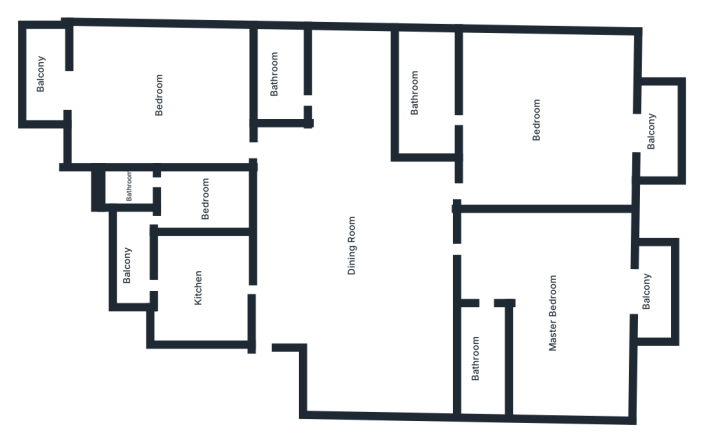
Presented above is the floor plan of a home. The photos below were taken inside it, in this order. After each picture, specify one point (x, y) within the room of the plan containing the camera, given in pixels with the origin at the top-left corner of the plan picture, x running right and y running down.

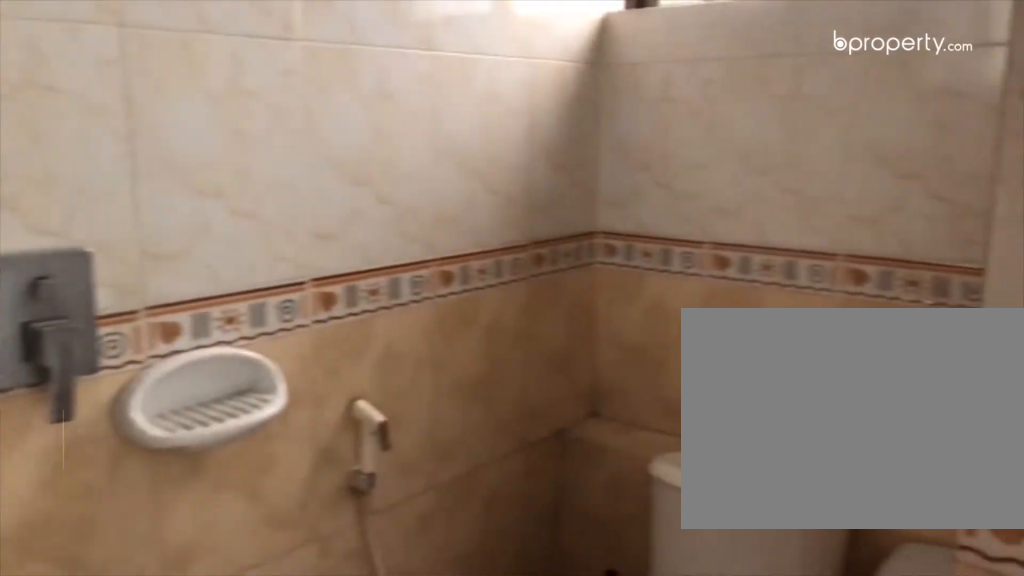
(277, 90)
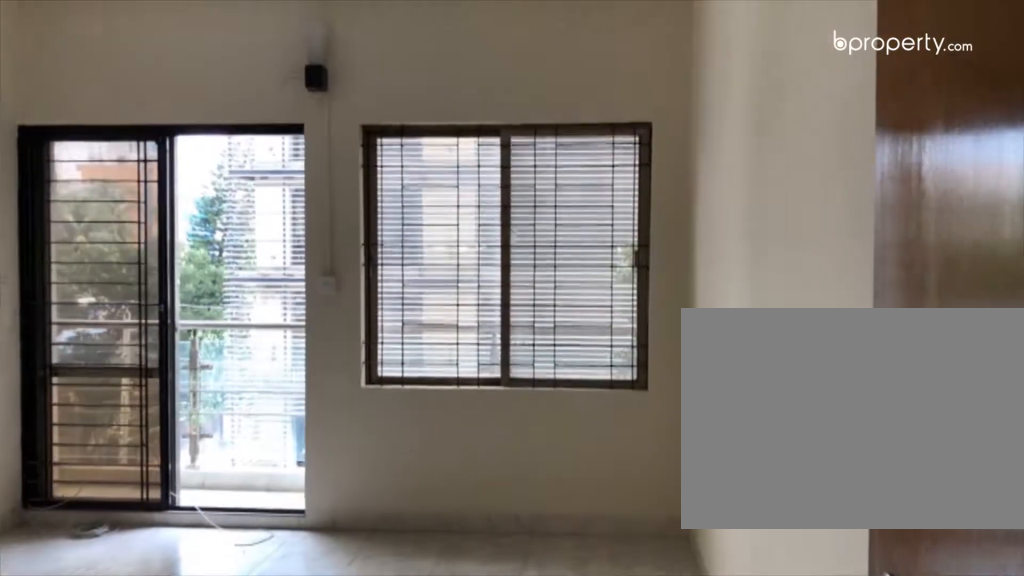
(468, 189)
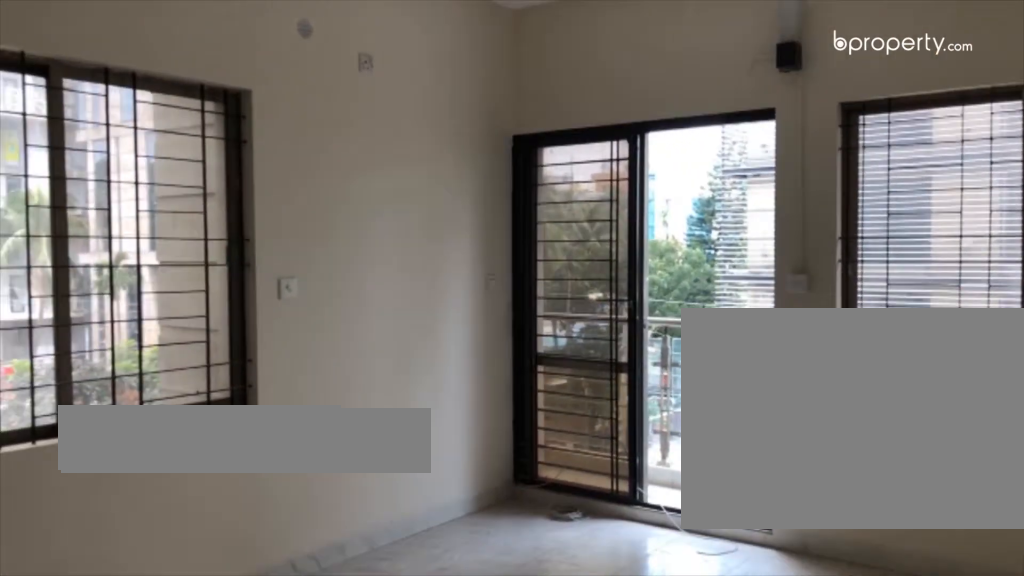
(542, 123)
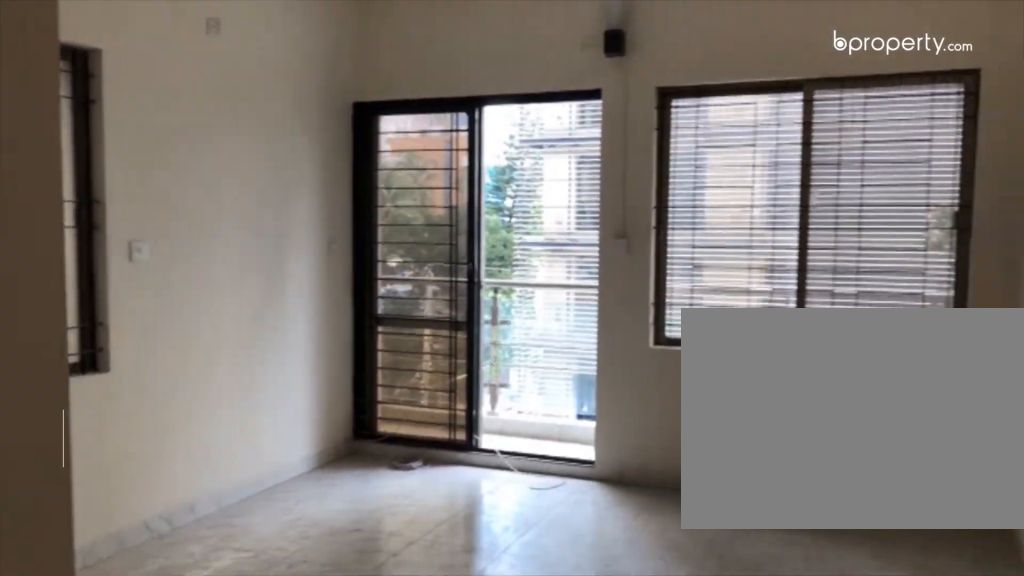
(542, 123)
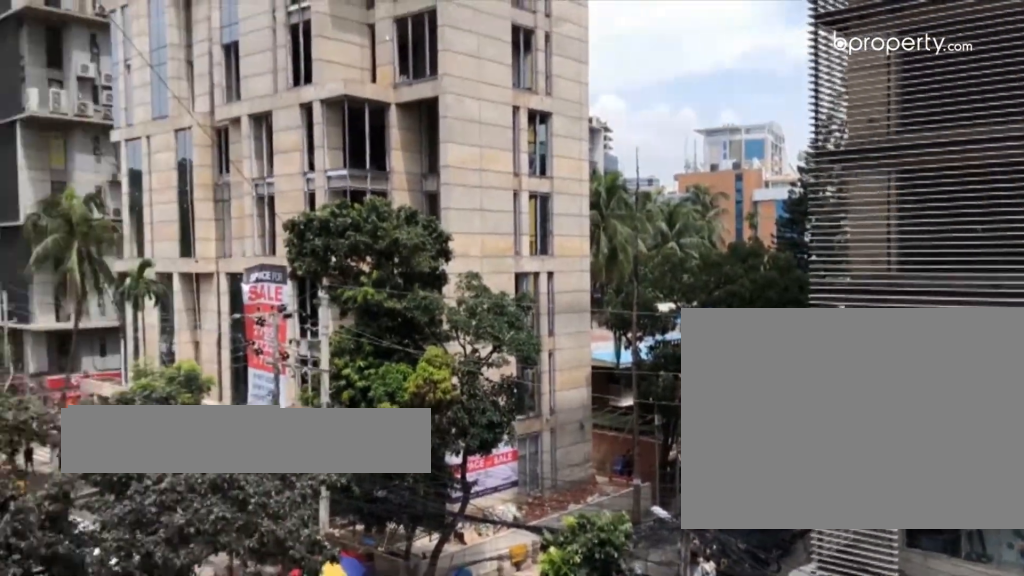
(658, 116)
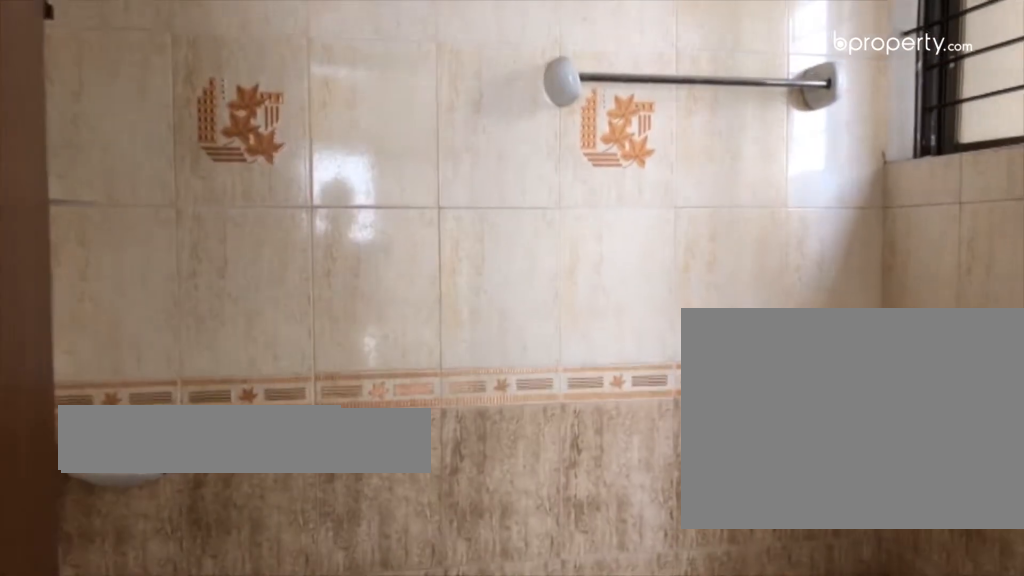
(430, 93)
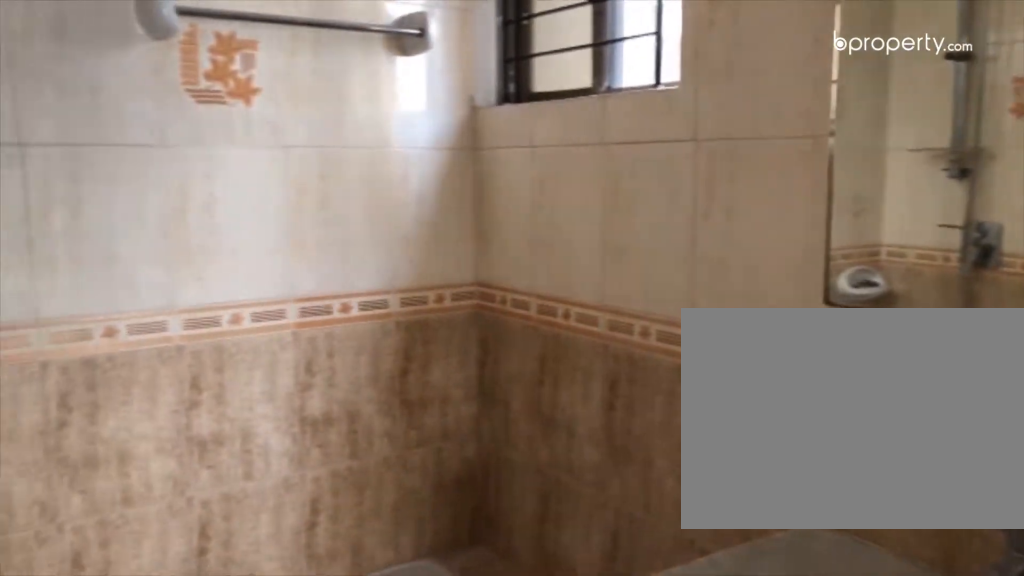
(430, 93)
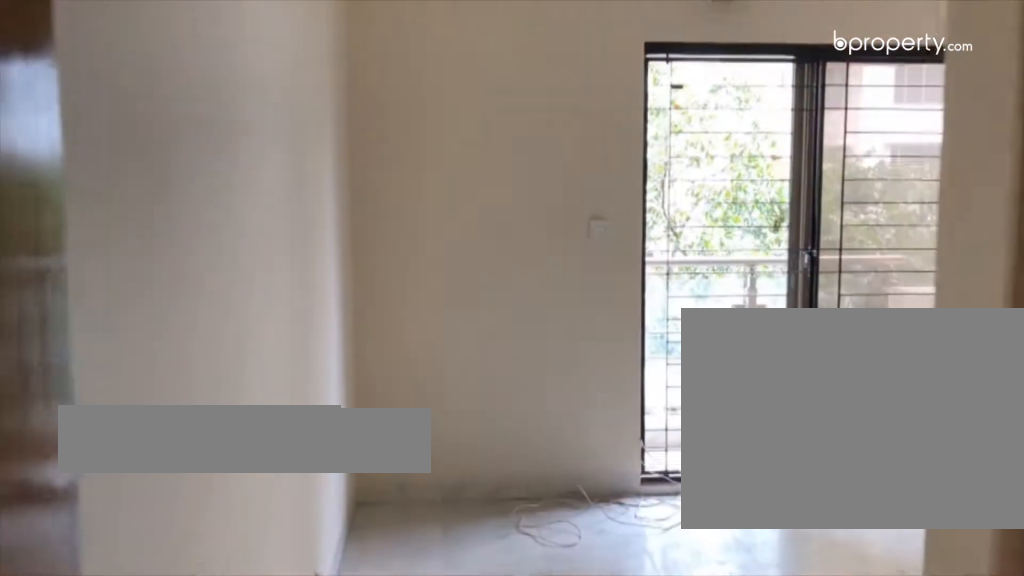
(466, 259)
